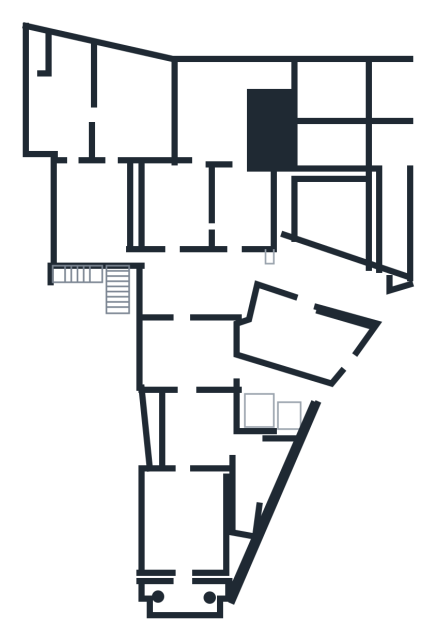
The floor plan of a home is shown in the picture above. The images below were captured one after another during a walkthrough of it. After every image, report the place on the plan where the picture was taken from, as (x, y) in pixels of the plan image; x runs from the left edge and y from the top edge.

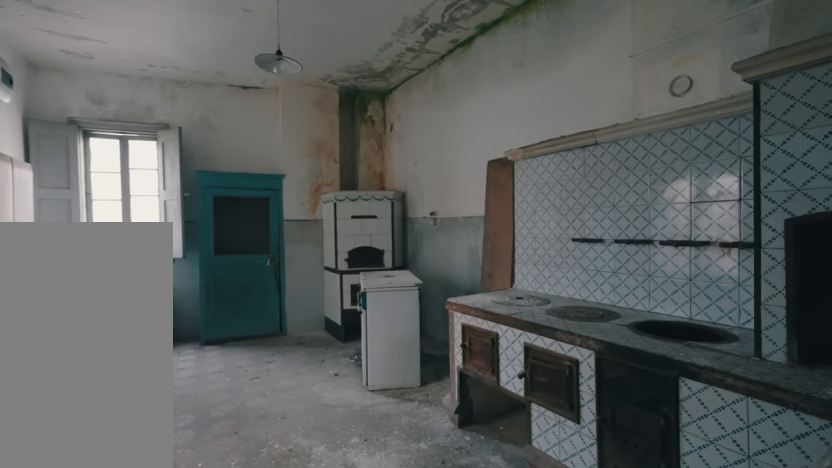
(119, 114)
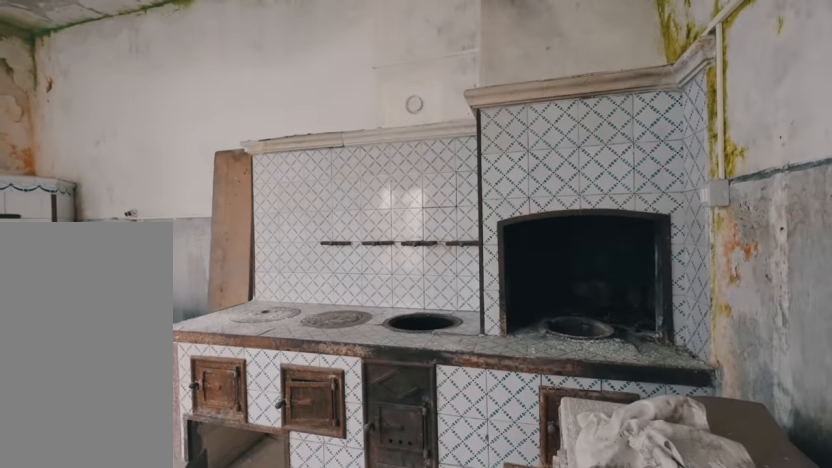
(119, 114)
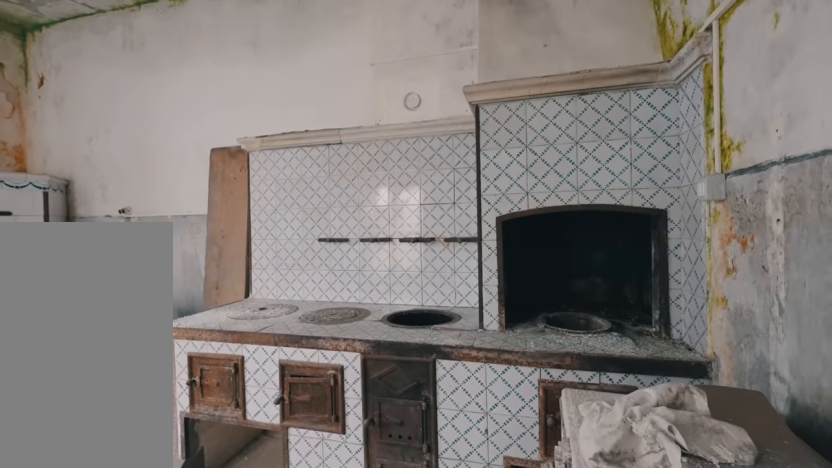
(119, 114)
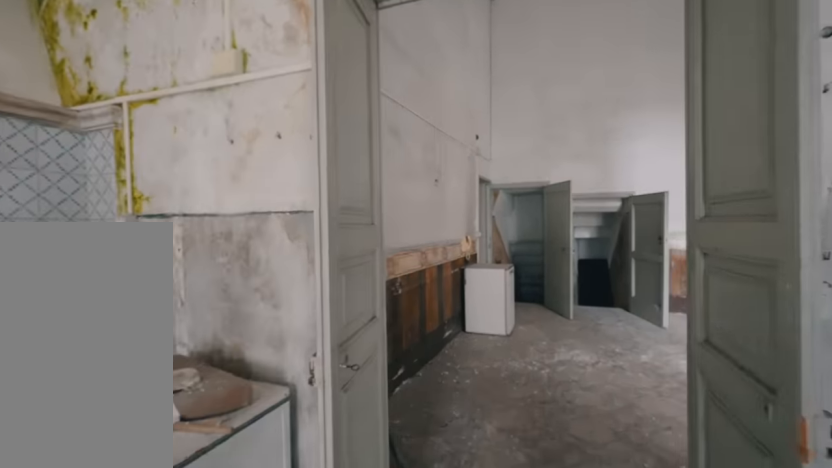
(118, 118)
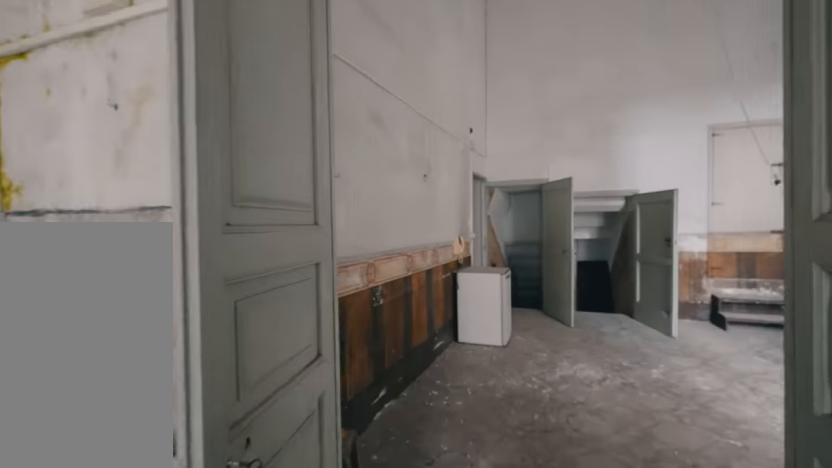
(113, 137)
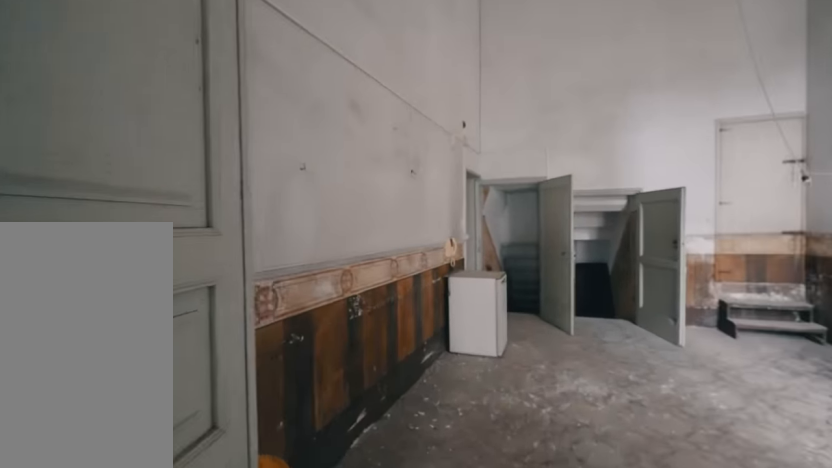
(106, 160)
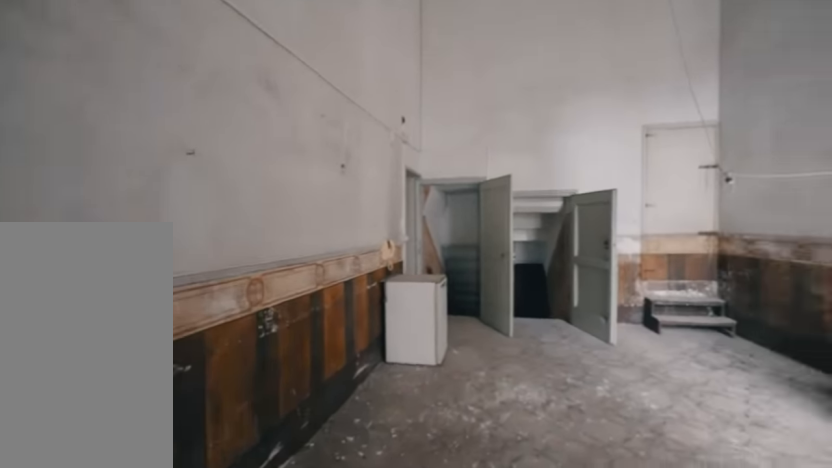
(98, 184)
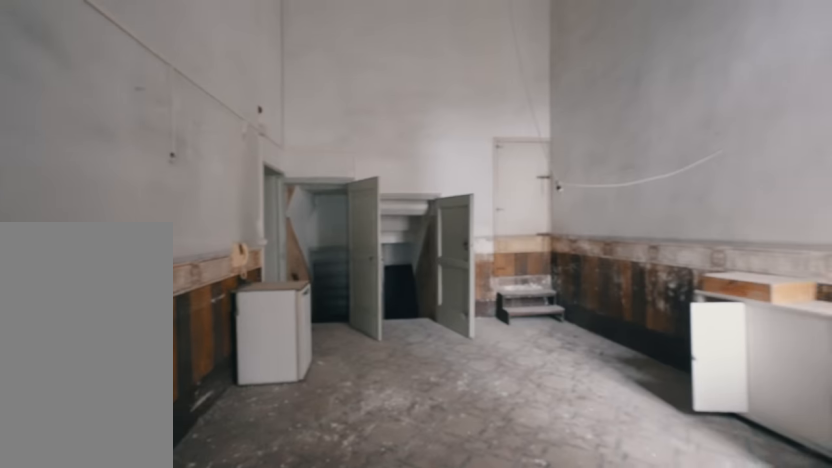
(93, 204)
